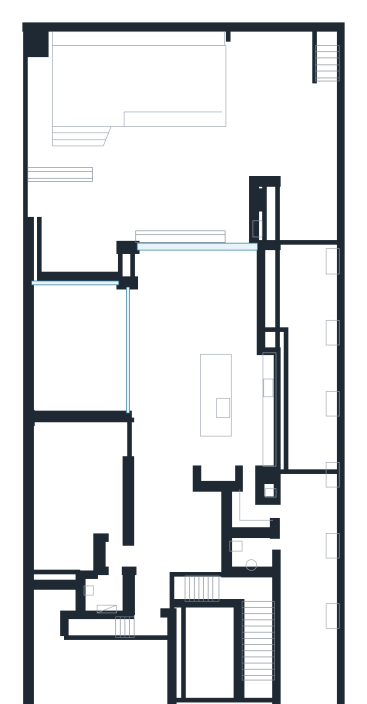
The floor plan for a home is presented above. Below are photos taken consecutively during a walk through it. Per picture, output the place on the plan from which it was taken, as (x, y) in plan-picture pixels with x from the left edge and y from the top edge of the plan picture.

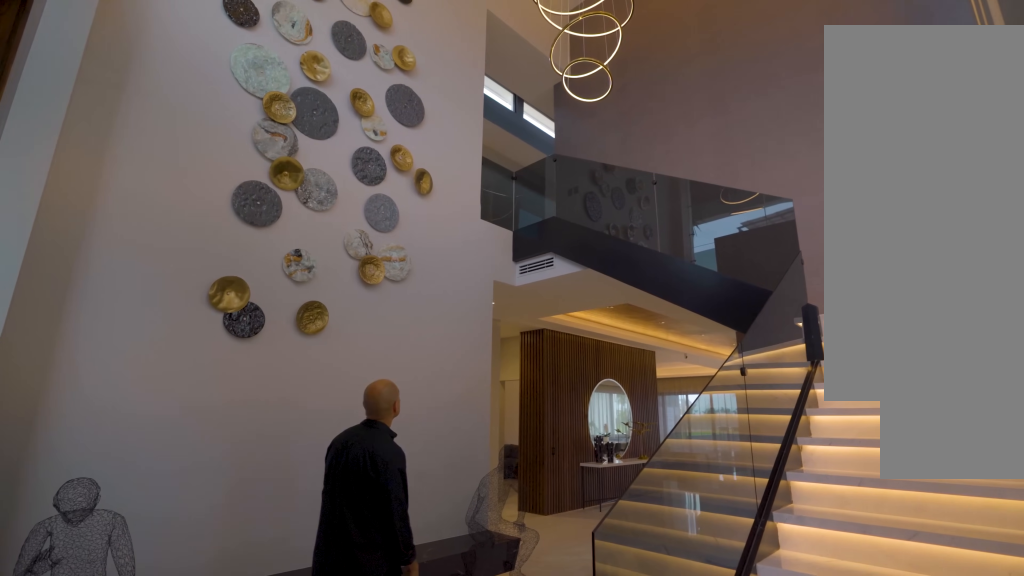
(223, 678)
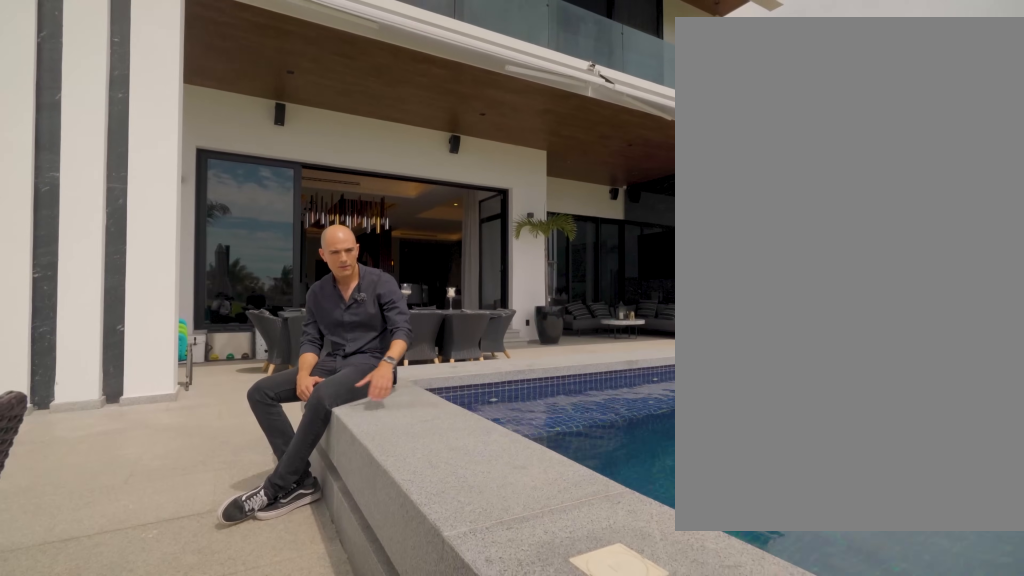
(253, 89)
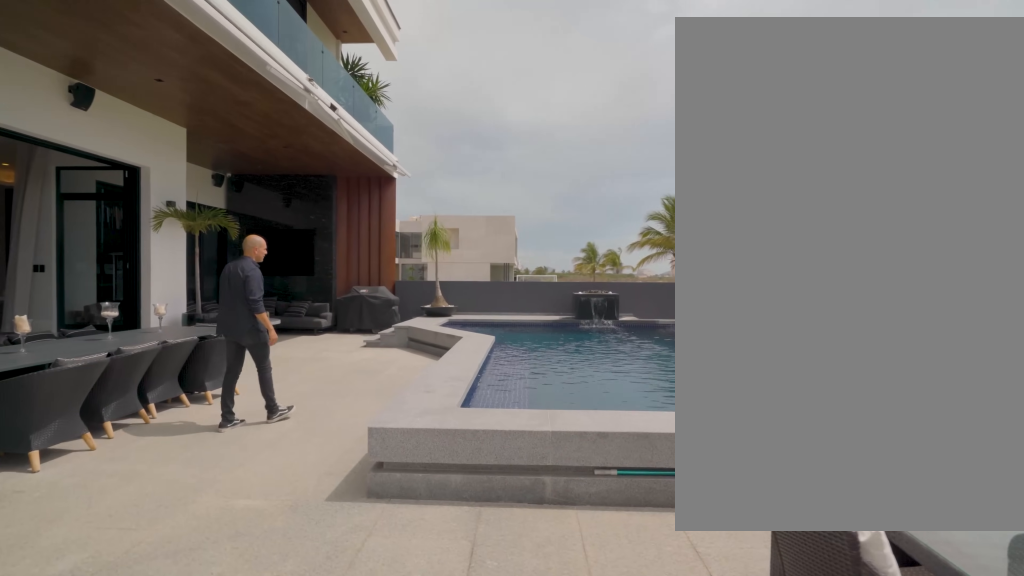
(235, 149)
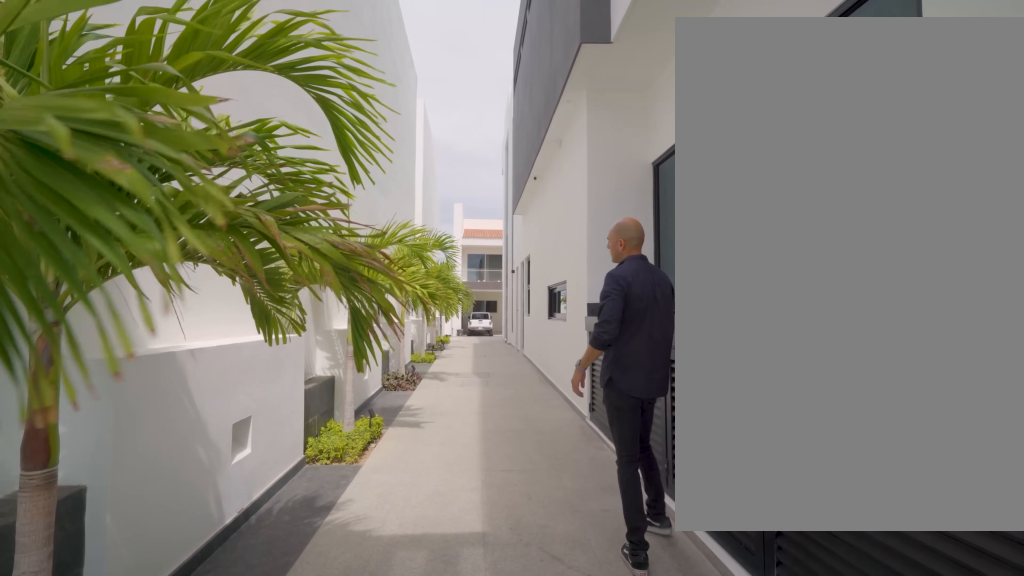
(311, 302)
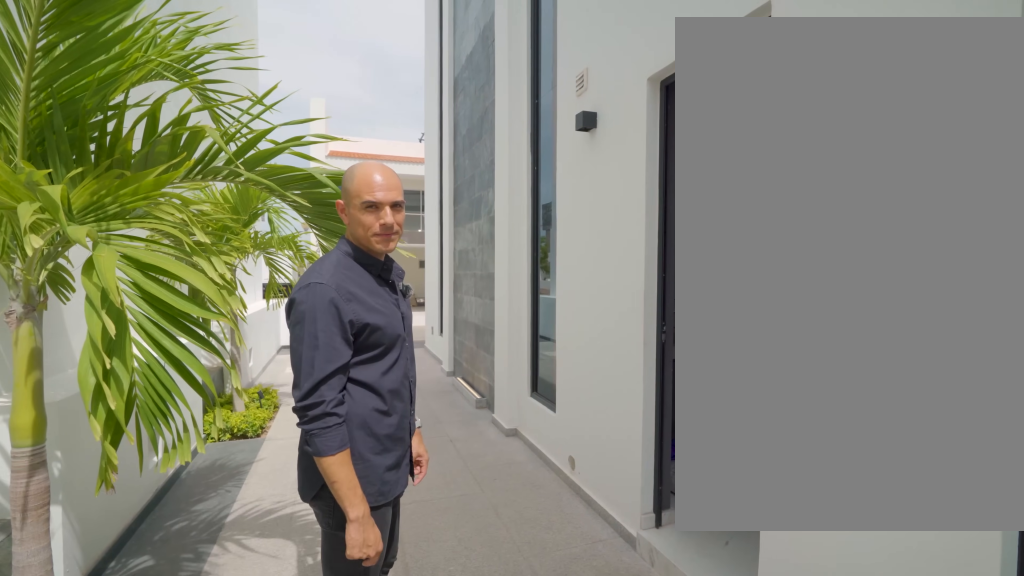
(305, 486)
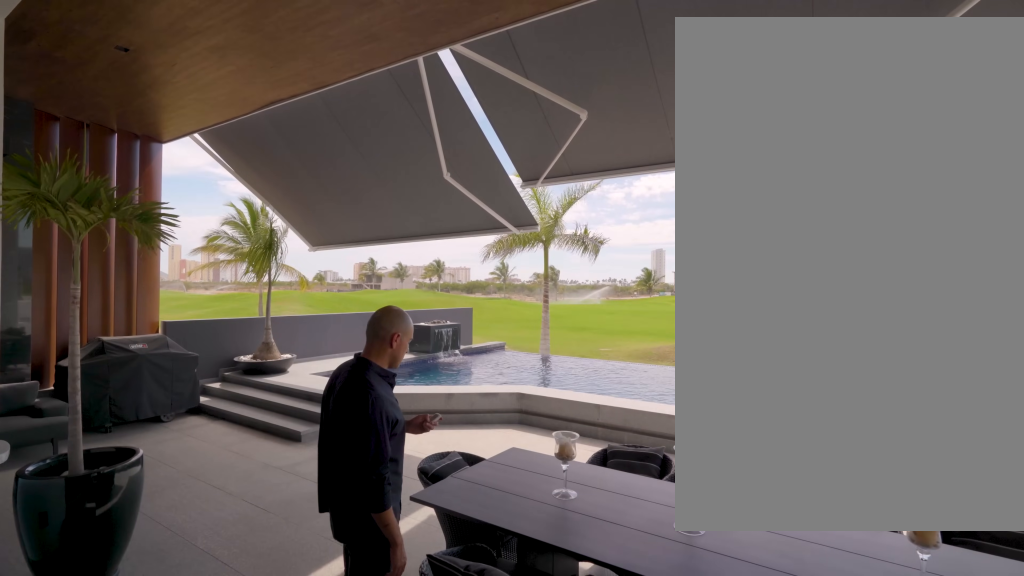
(183, 245)
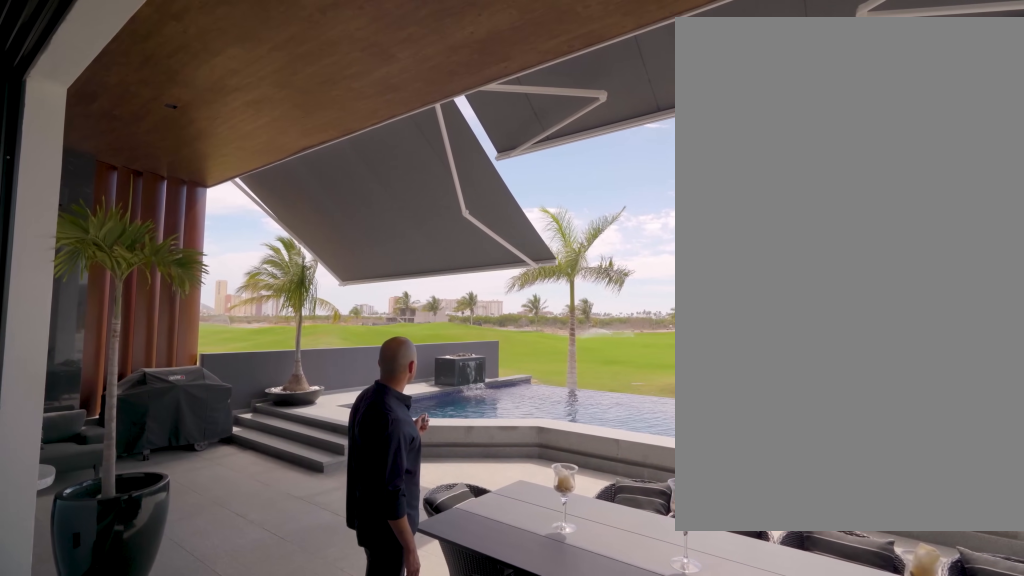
(183, 245)
